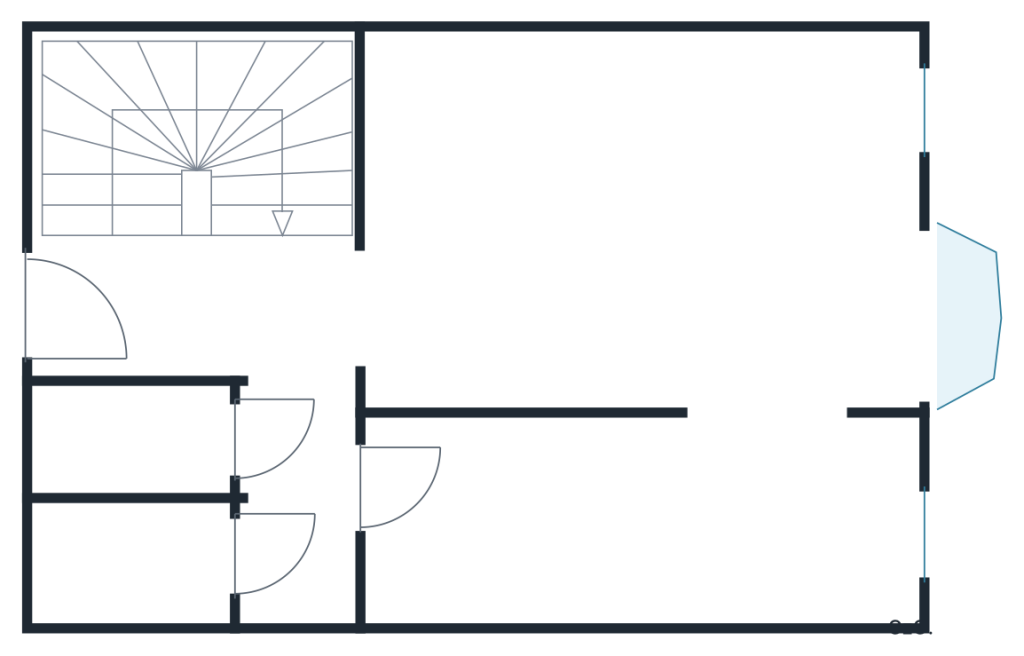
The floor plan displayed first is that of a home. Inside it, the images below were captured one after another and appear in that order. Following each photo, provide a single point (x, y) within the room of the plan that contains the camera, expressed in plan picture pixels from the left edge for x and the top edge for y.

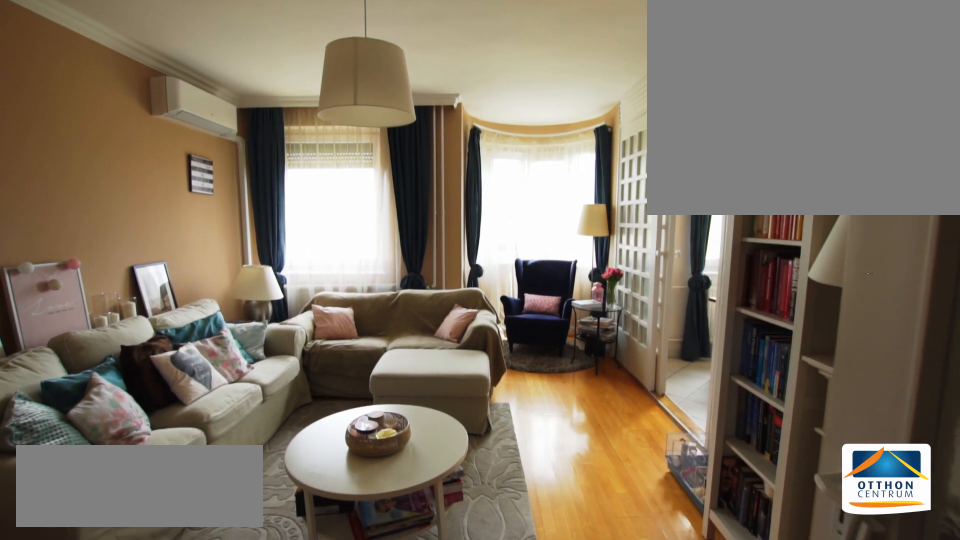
(652, 228)
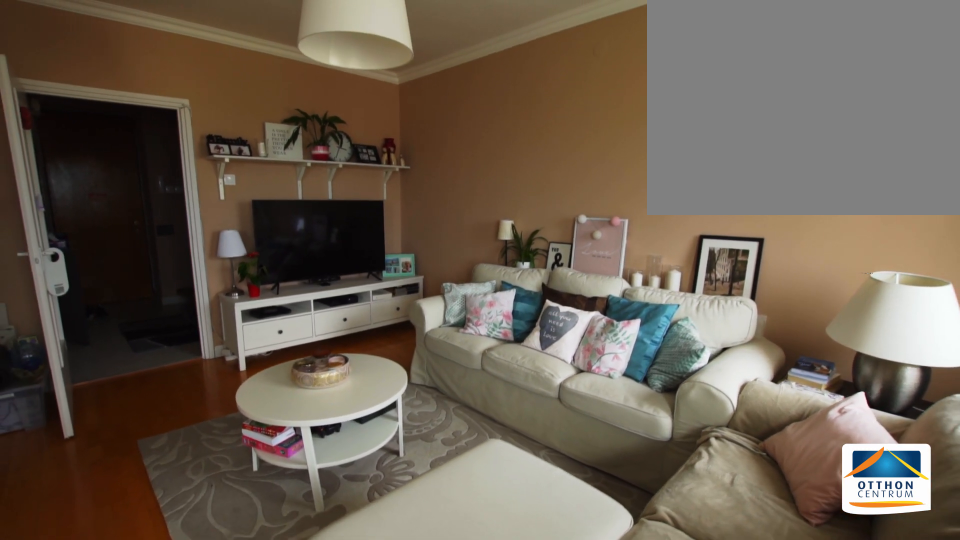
(652, 228)
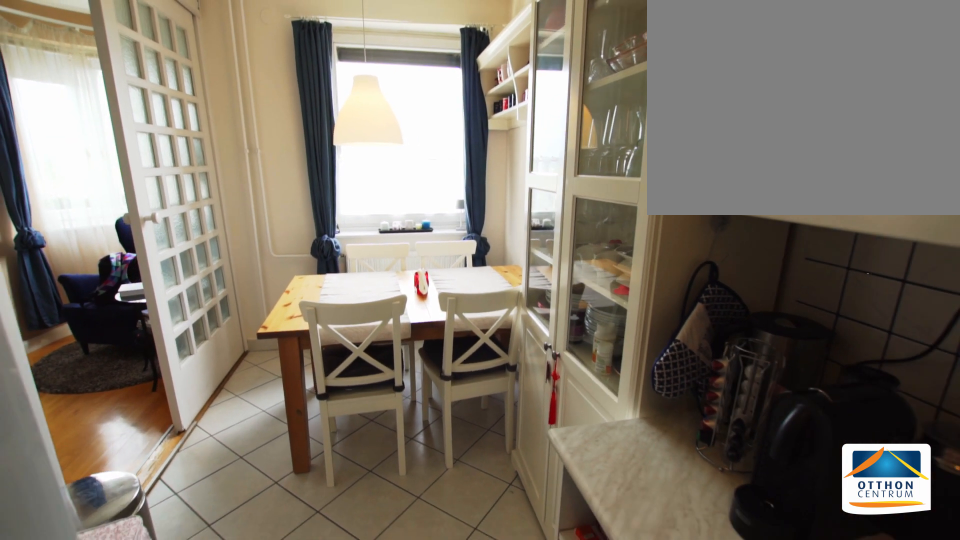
(652, 530)
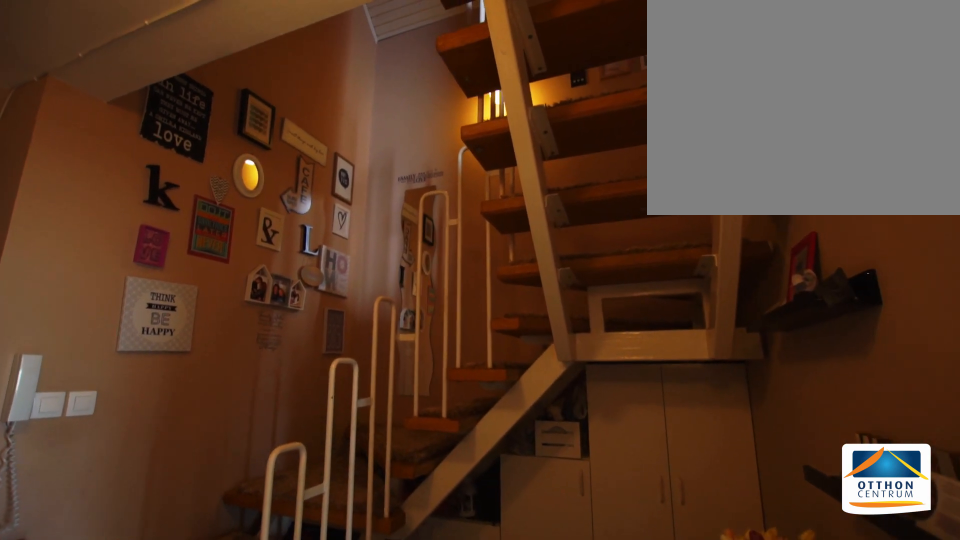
(291, 336)
